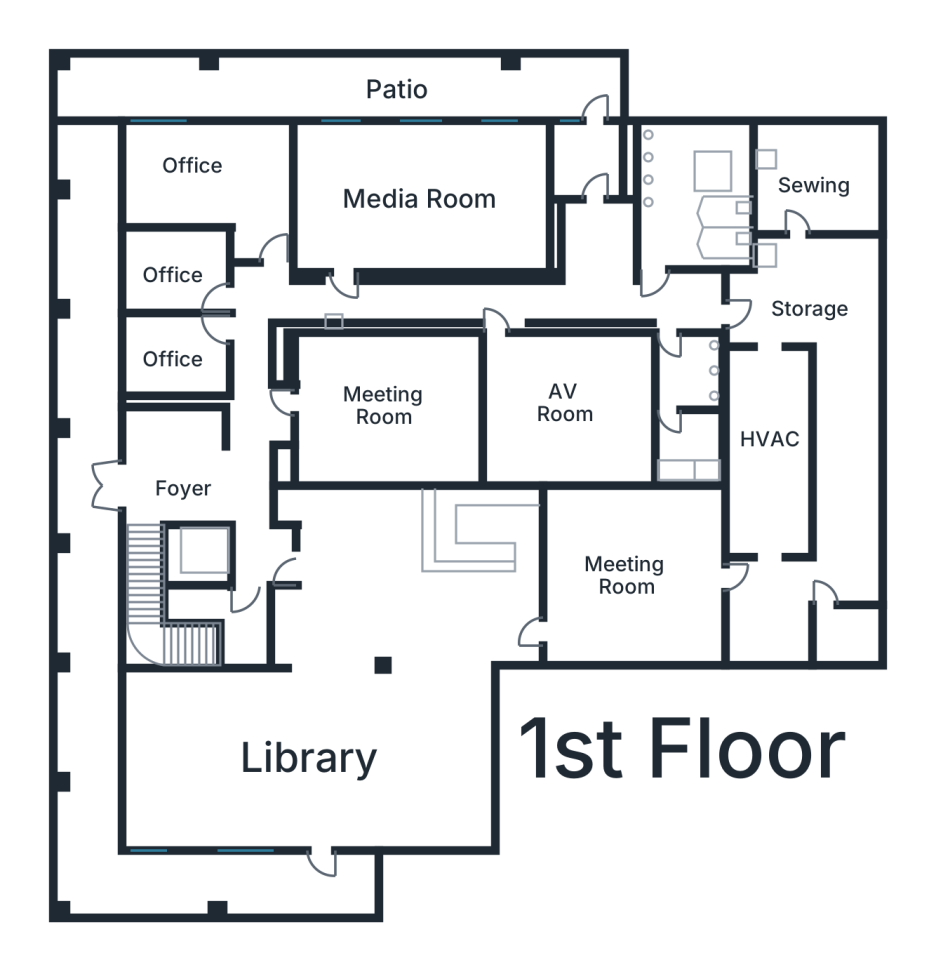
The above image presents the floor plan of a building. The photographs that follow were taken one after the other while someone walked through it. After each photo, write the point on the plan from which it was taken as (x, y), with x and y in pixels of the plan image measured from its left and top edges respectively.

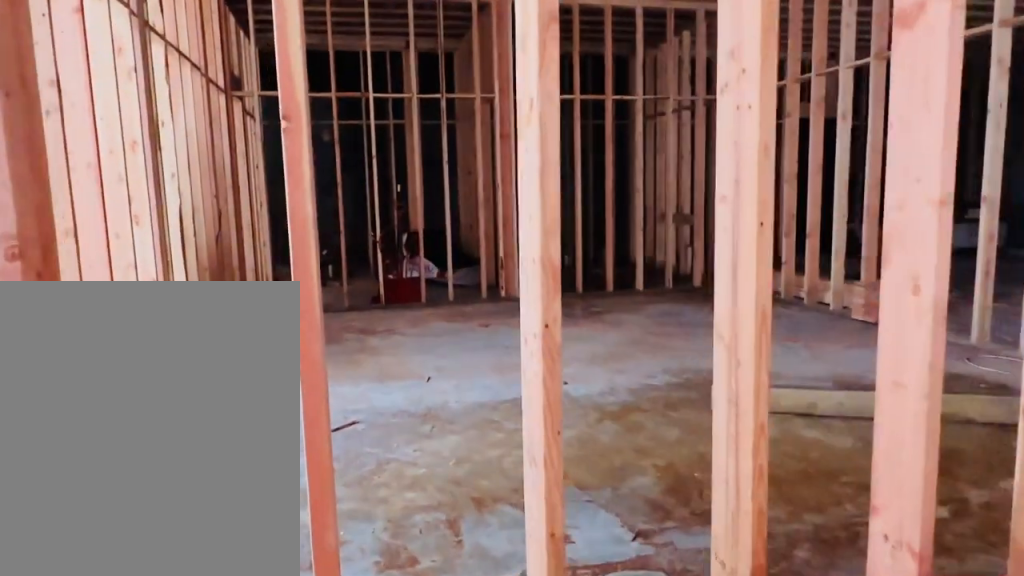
(439, 390)
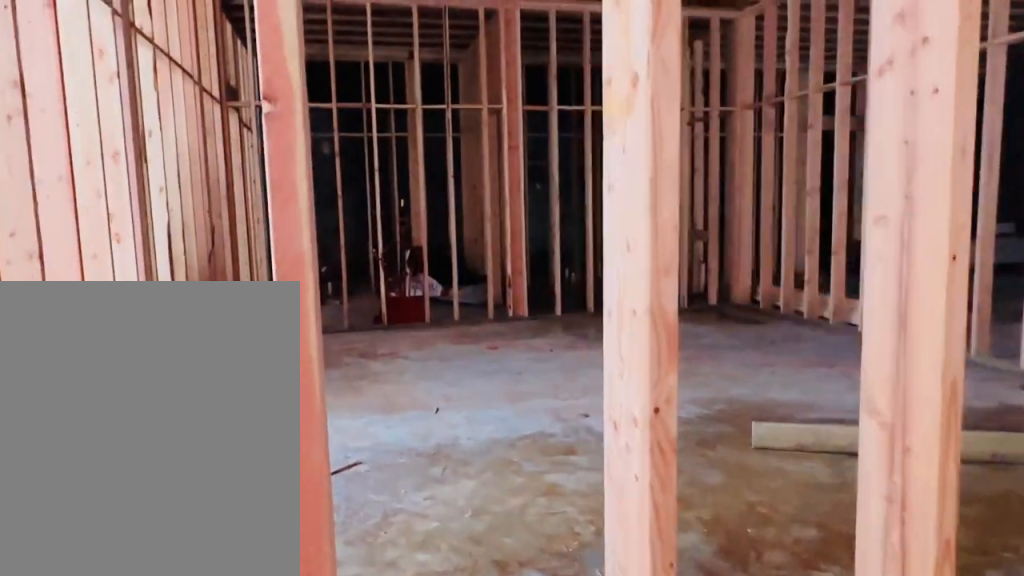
(445, 390)
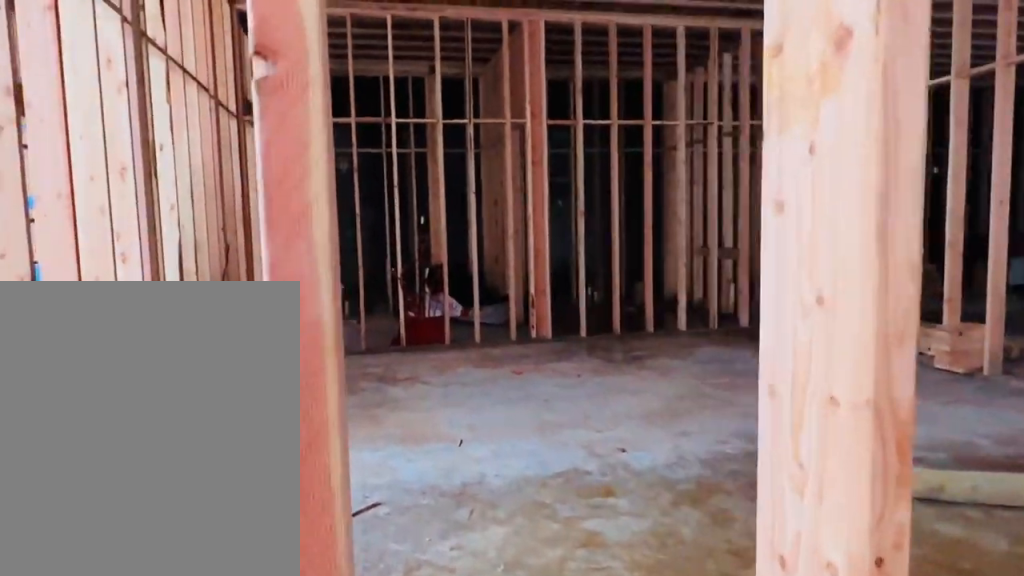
(448, 391)
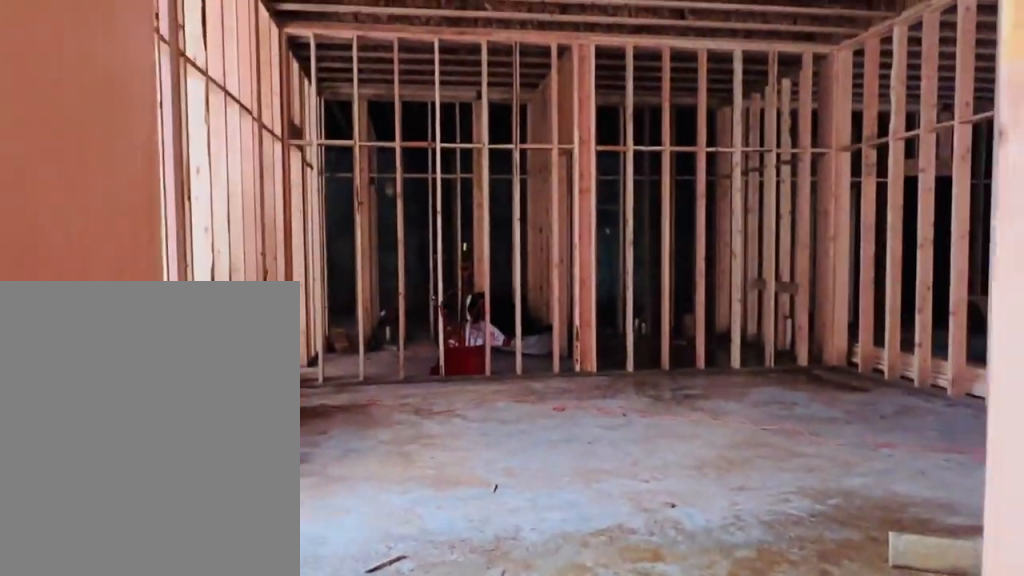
(452, 390)
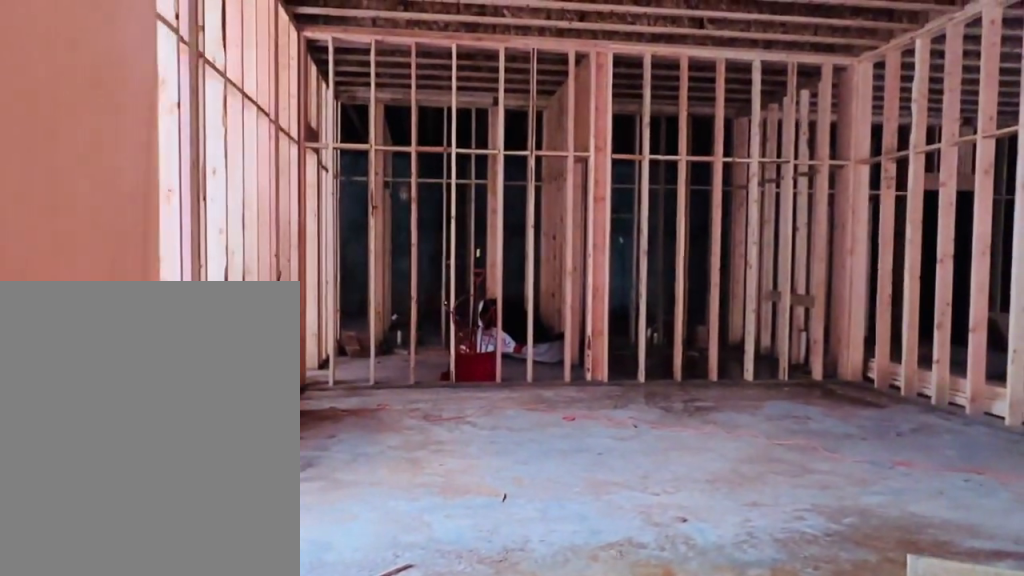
(457, 389)
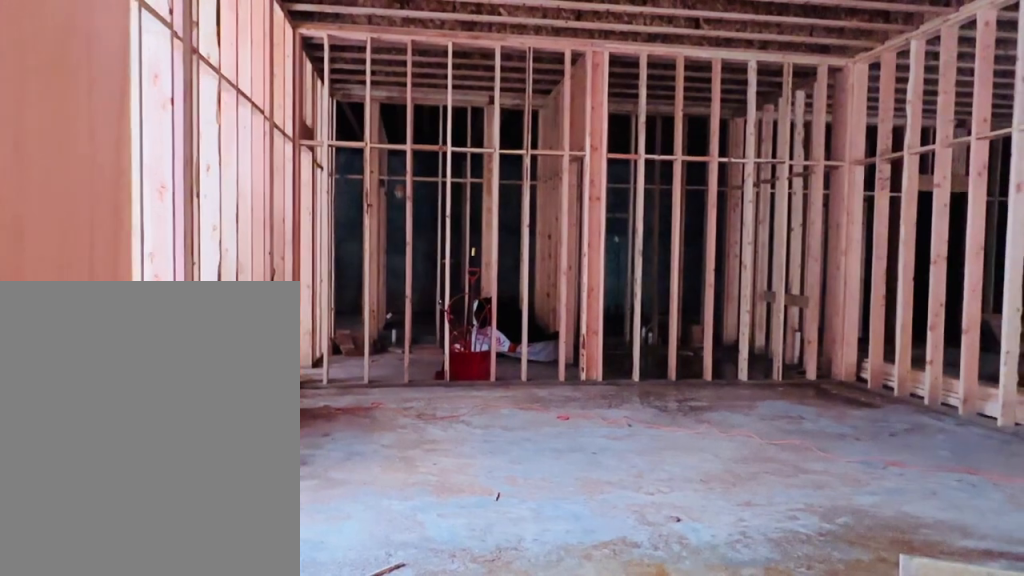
(458, 388)
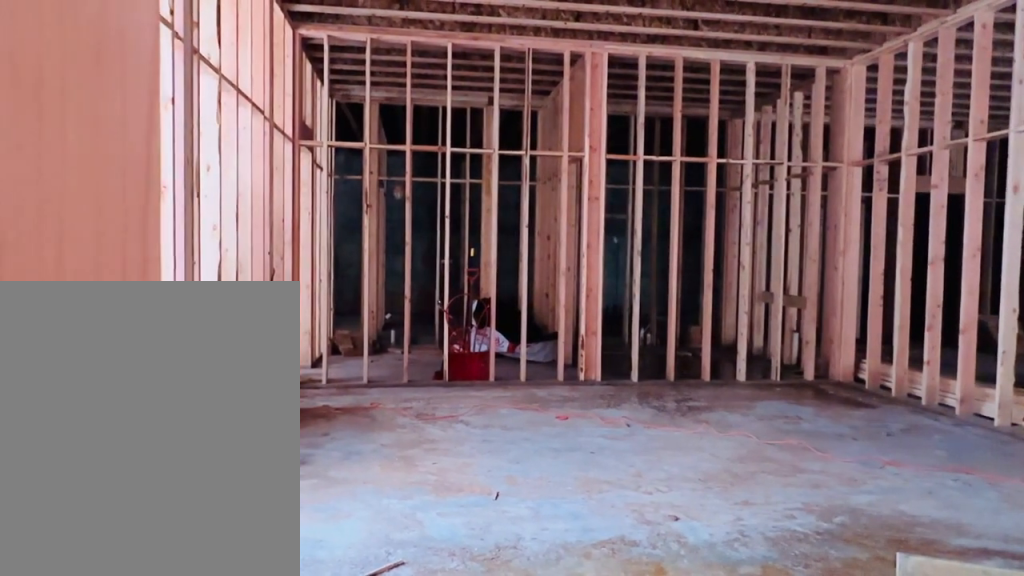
(458, 388)
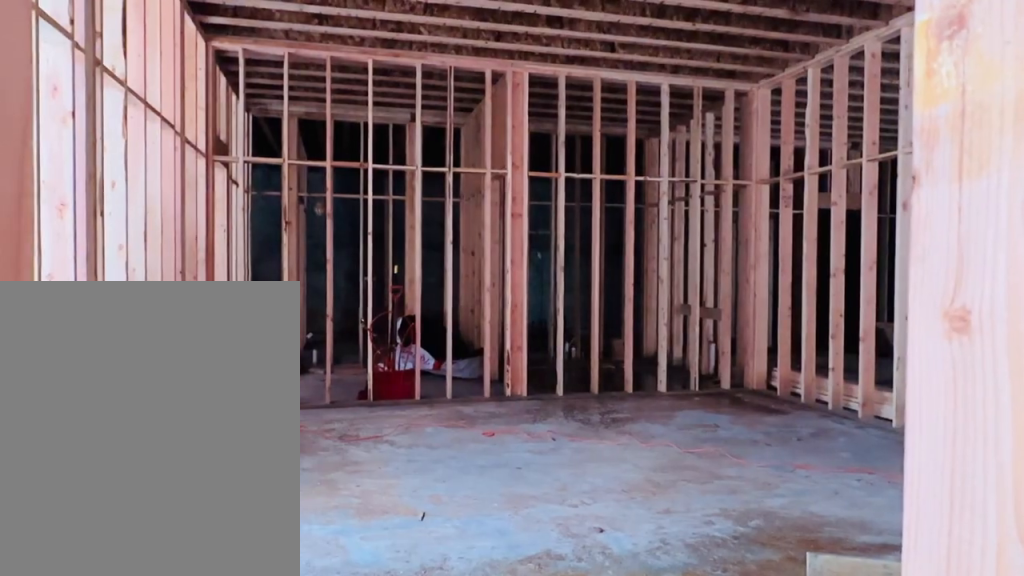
(458, 388)
